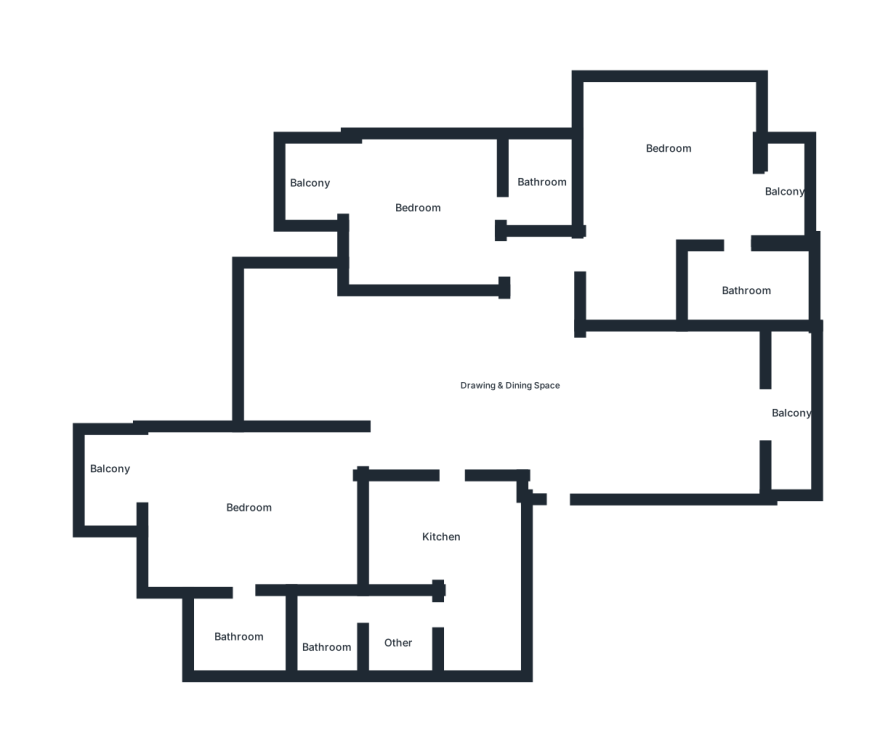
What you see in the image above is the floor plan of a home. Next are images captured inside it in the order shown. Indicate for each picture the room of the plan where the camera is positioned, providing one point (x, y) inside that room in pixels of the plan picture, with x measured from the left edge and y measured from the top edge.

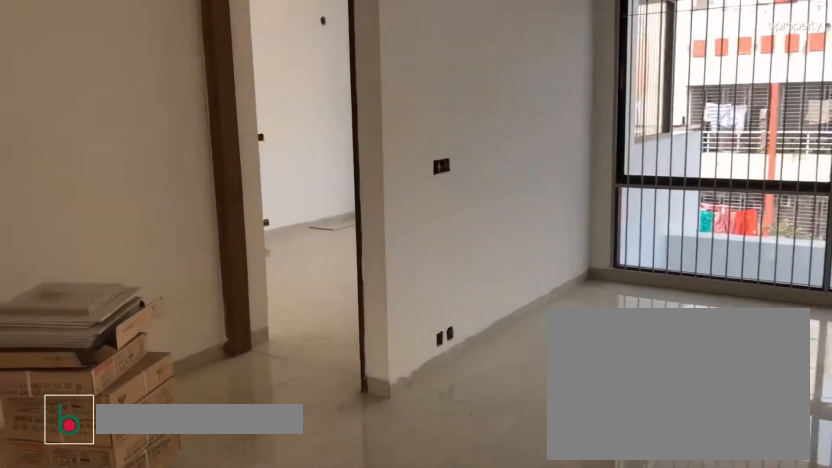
(422, 376)
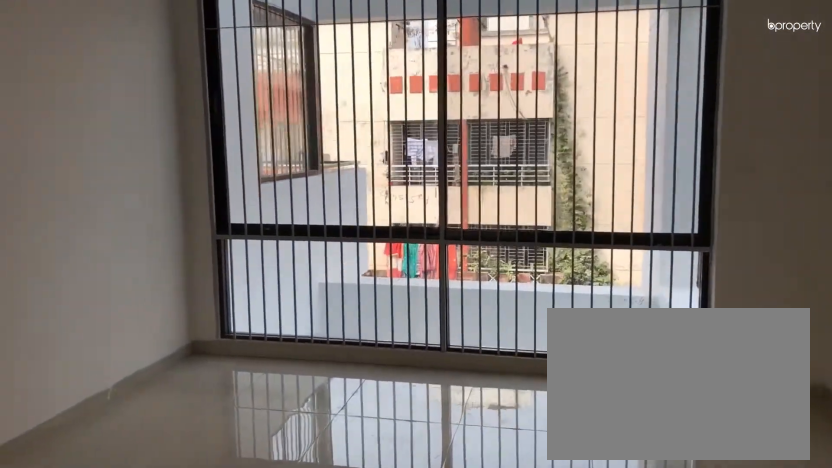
(295, 338)
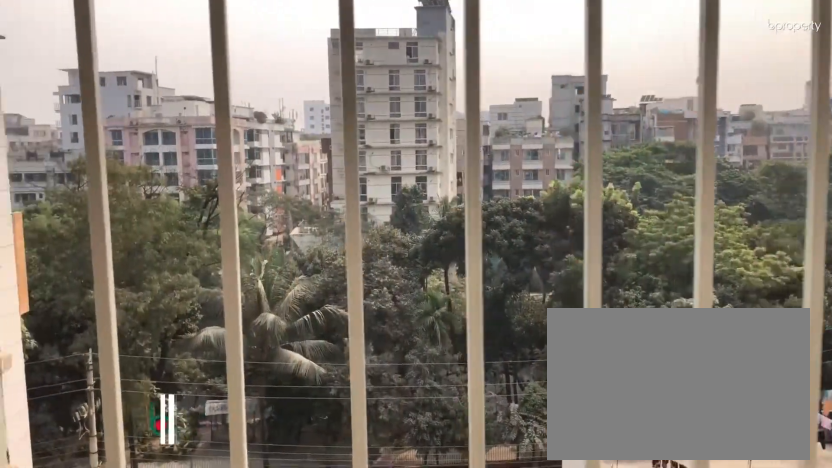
(790, 431)
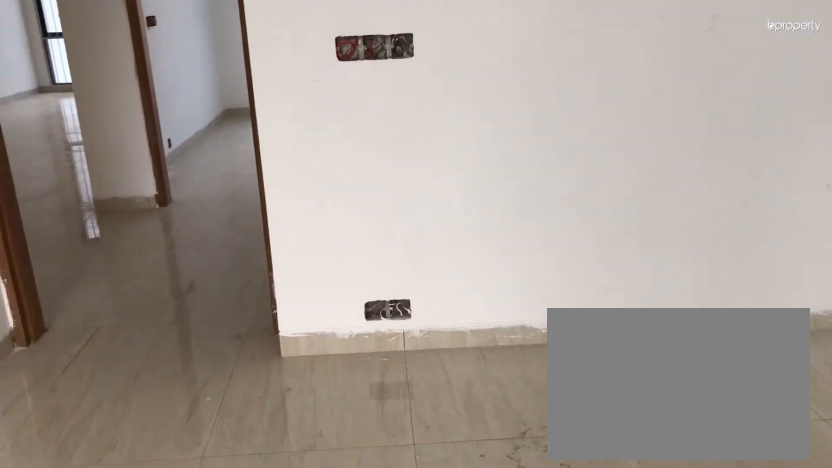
(659, 172)
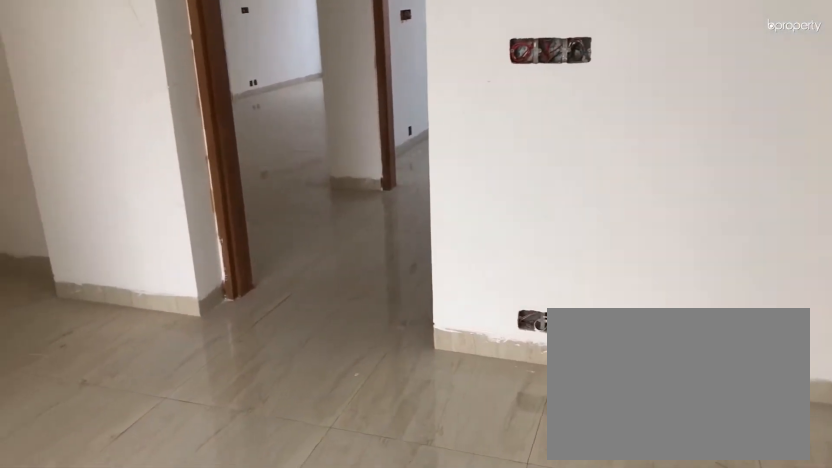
(659, 172)
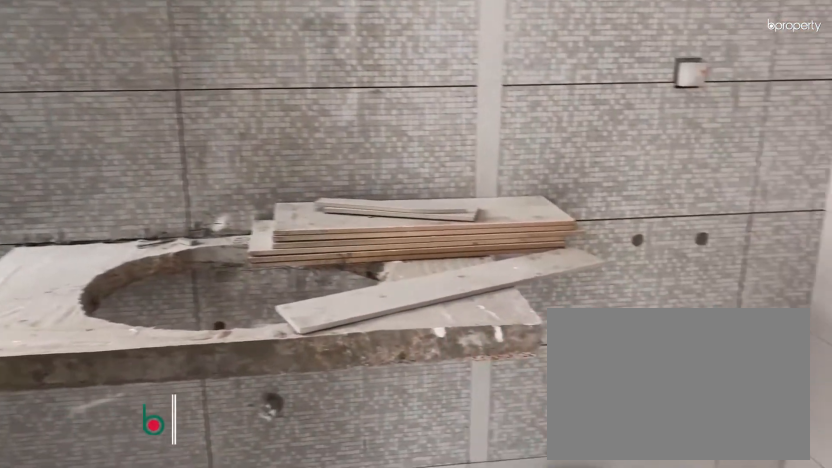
(758, 290)
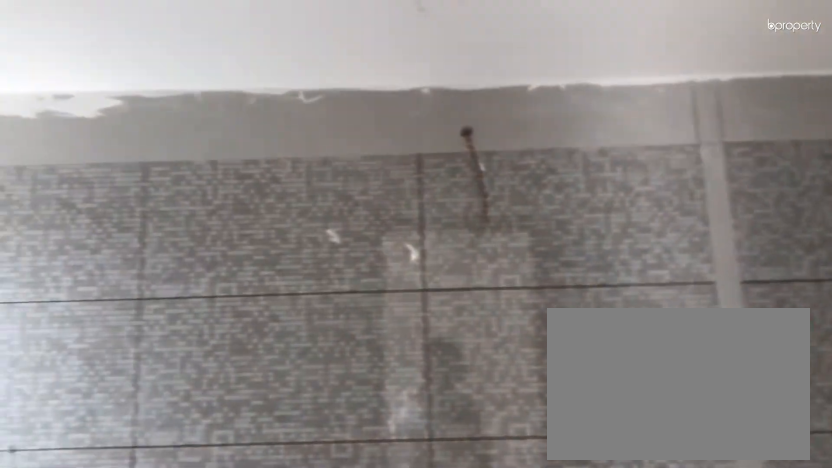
(758, 290)
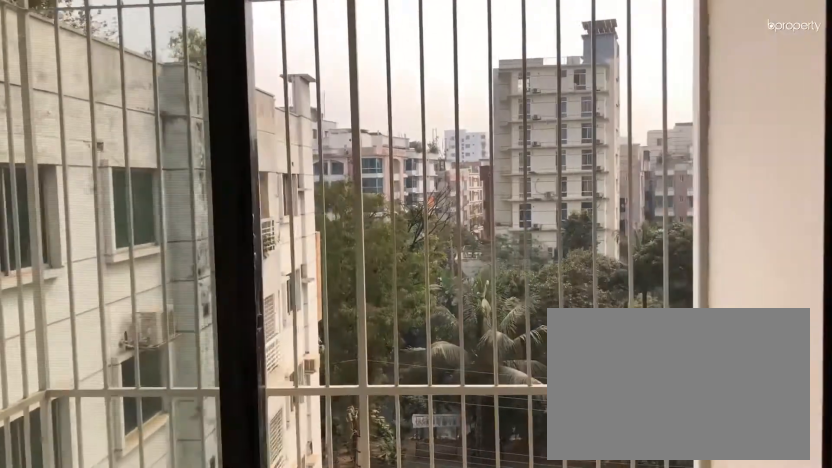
(734, 194)
